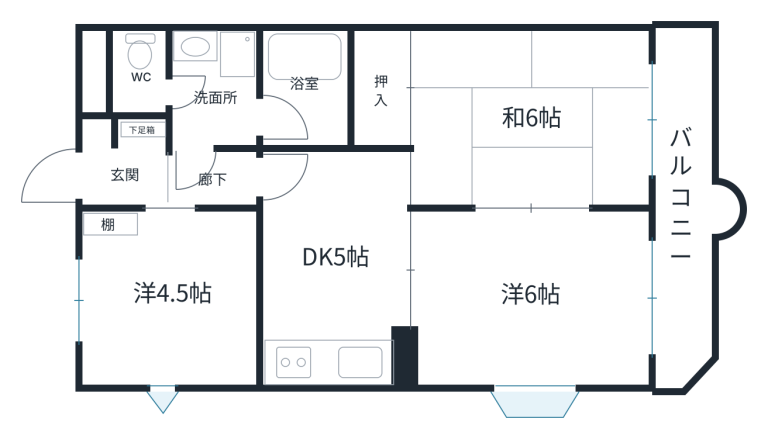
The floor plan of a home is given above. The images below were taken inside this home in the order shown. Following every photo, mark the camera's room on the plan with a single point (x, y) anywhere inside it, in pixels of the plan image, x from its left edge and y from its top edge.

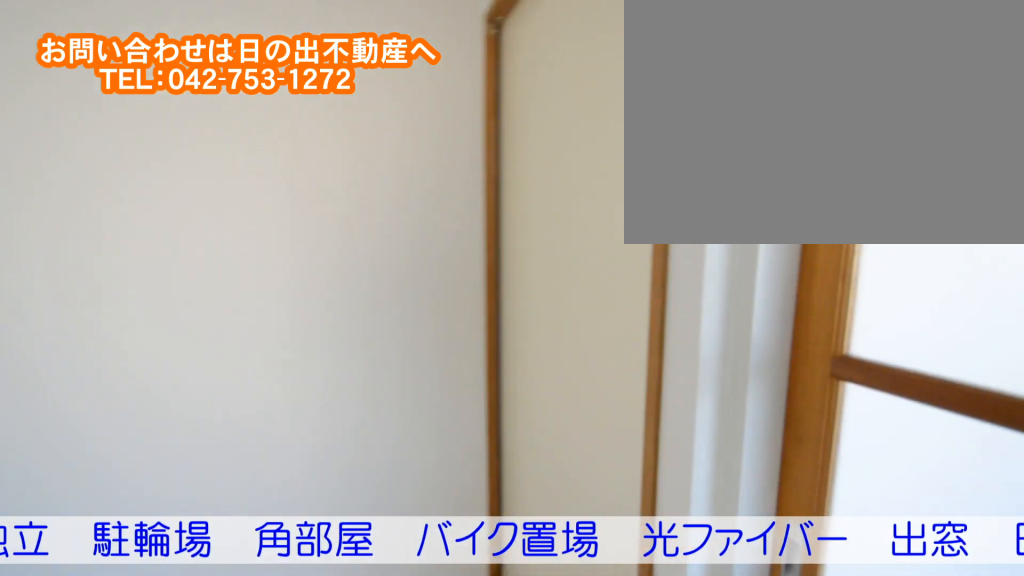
(344, 291)
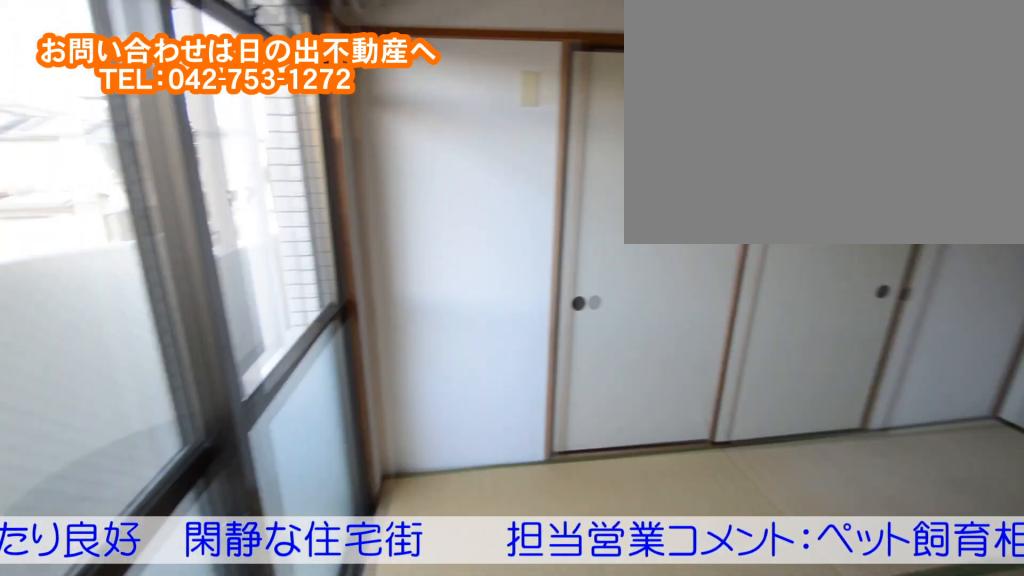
(526, 151)
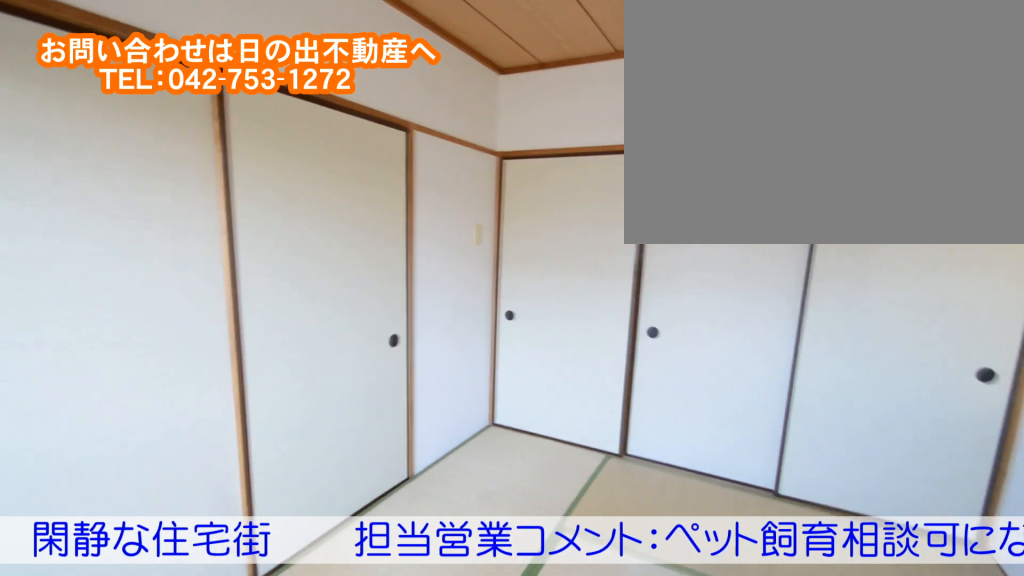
(526, 151)
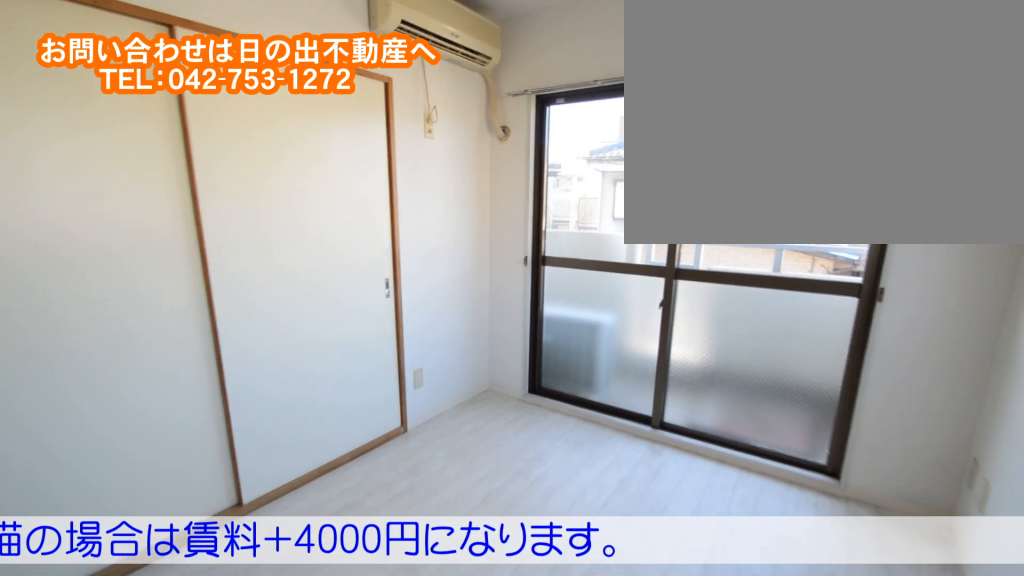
(538, 319)
